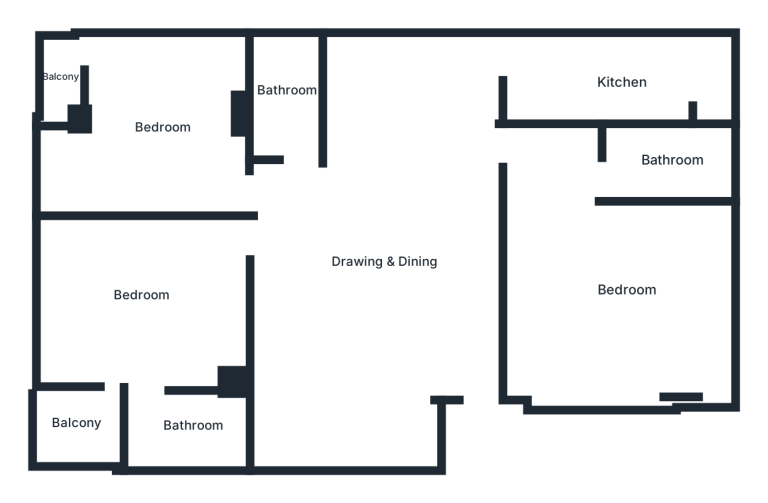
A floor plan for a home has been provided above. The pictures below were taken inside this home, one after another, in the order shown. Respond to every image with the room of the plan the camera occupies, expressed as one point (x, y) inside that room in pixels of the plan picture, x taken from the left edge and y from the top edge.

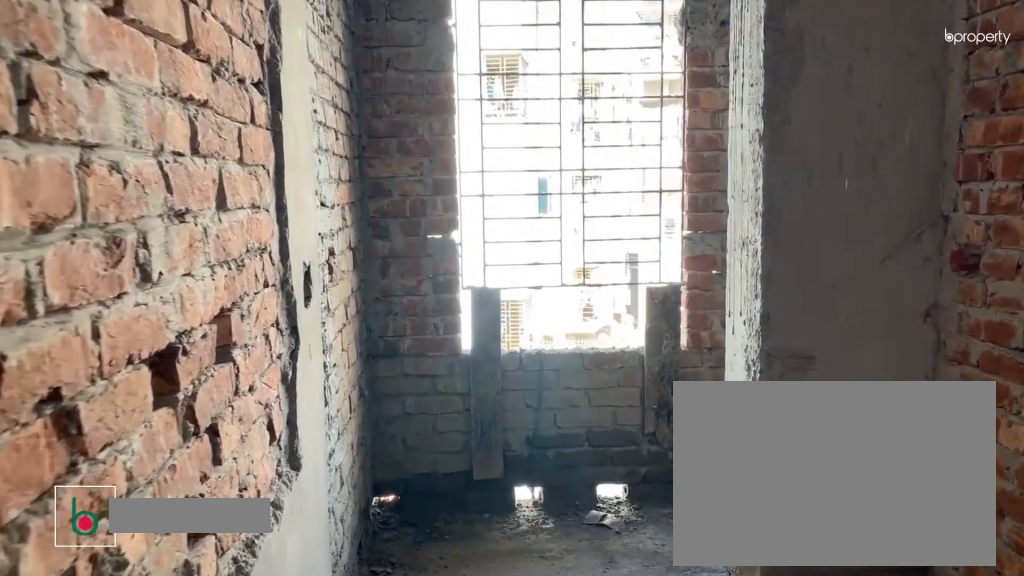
(615, 83)
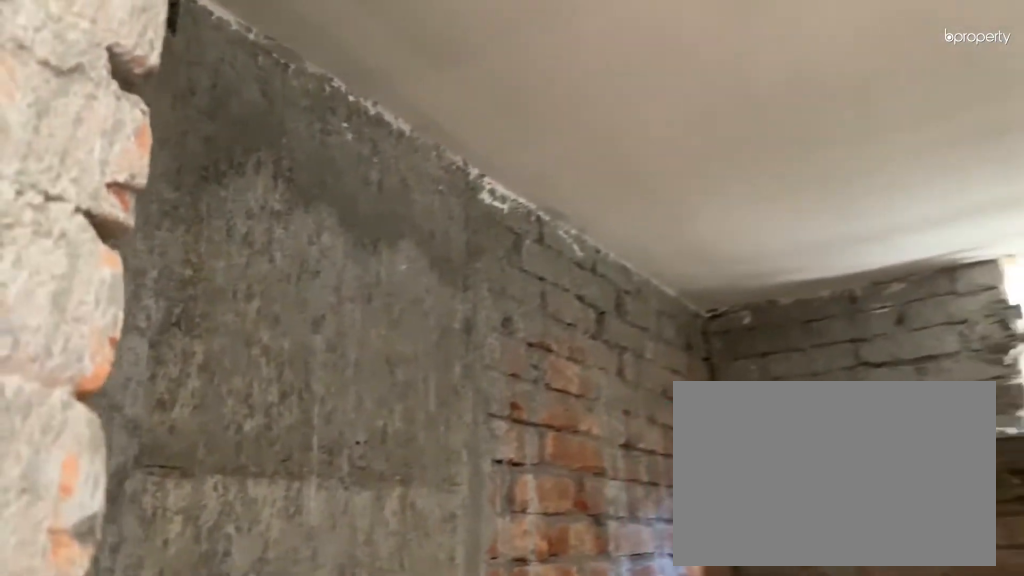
(285, 83)
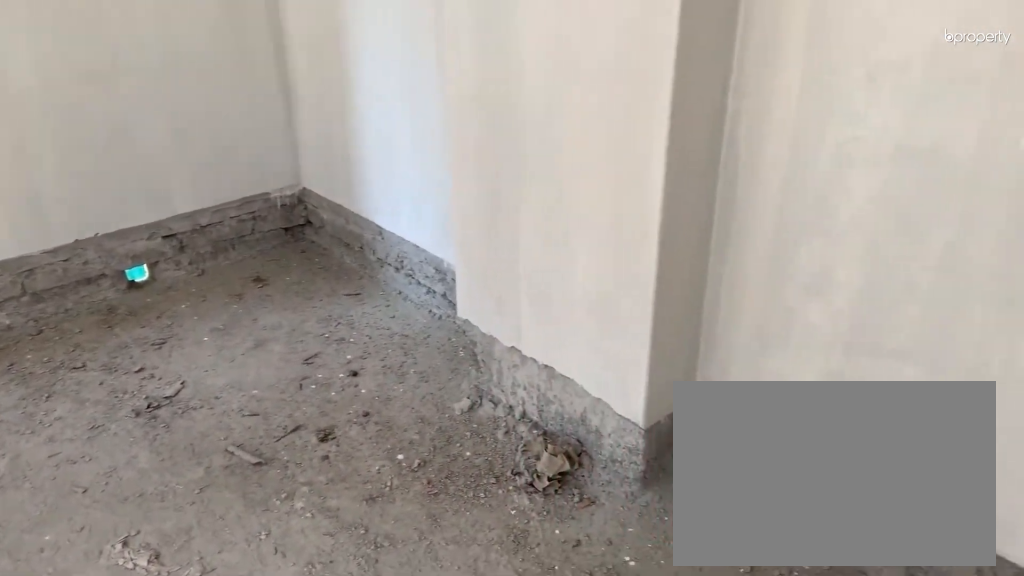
(164, 125)
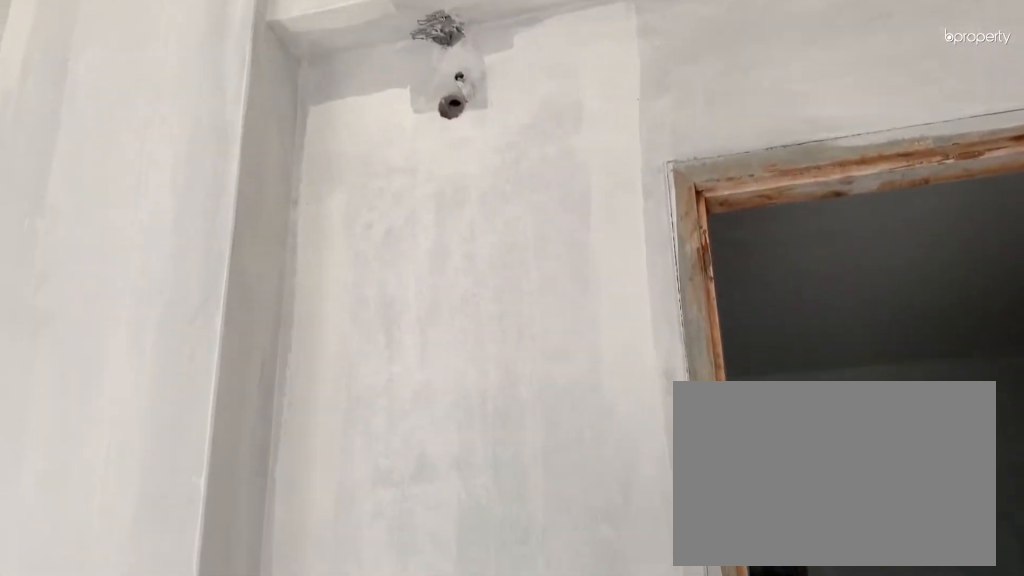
(164, 125)
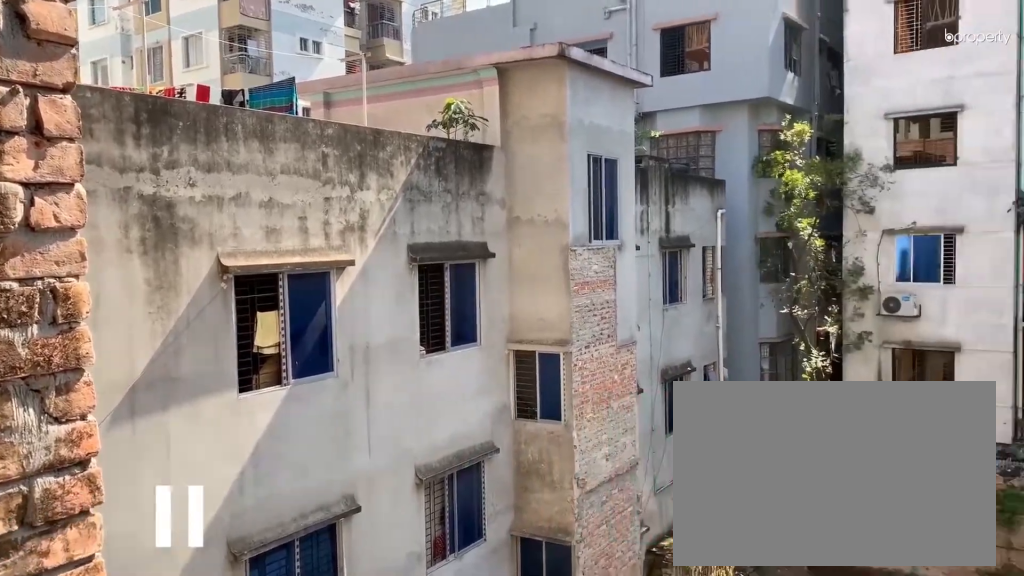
(59, 76)
